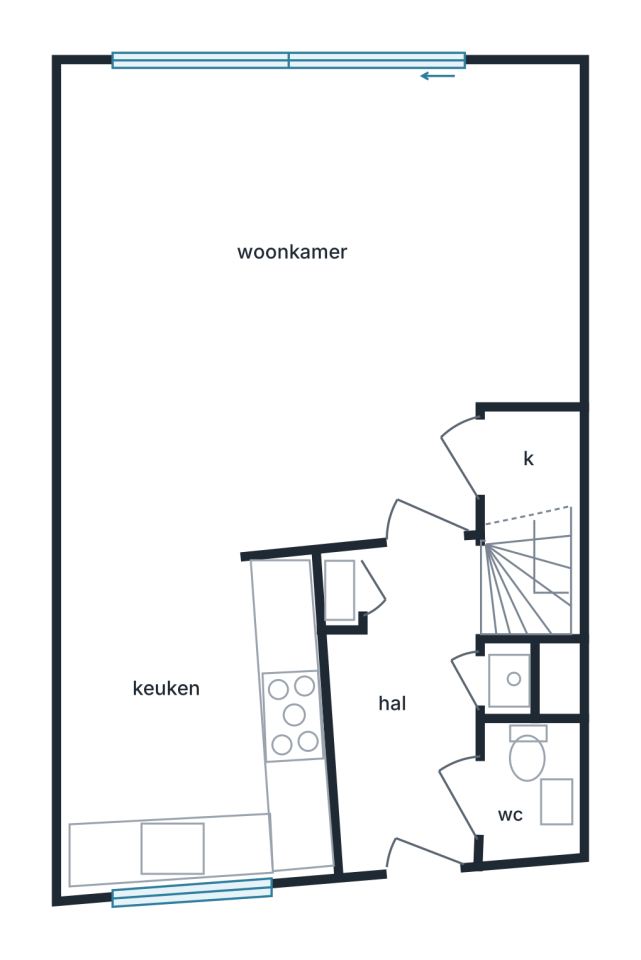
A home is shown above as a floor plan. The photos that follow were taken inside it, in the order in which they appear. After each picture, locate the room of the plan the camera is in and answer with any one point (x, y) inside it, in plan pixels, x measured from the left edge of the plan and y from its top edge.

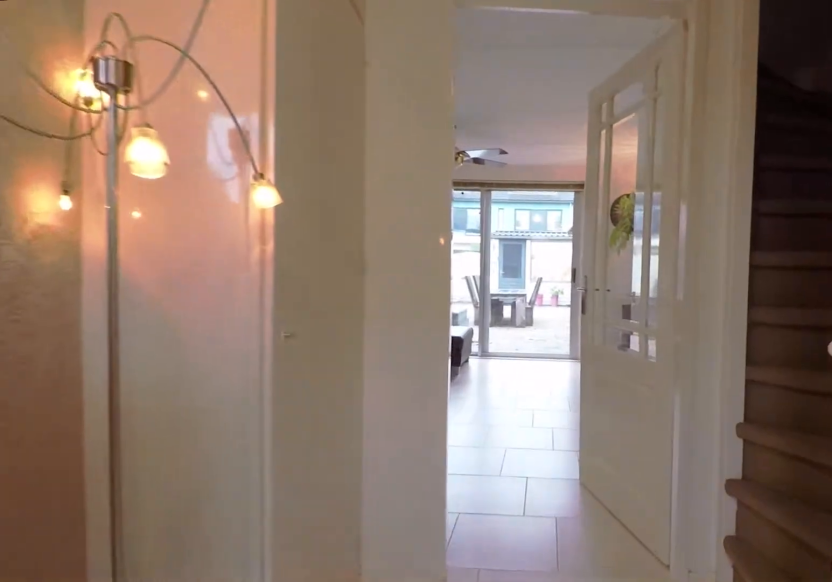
(410, 708)
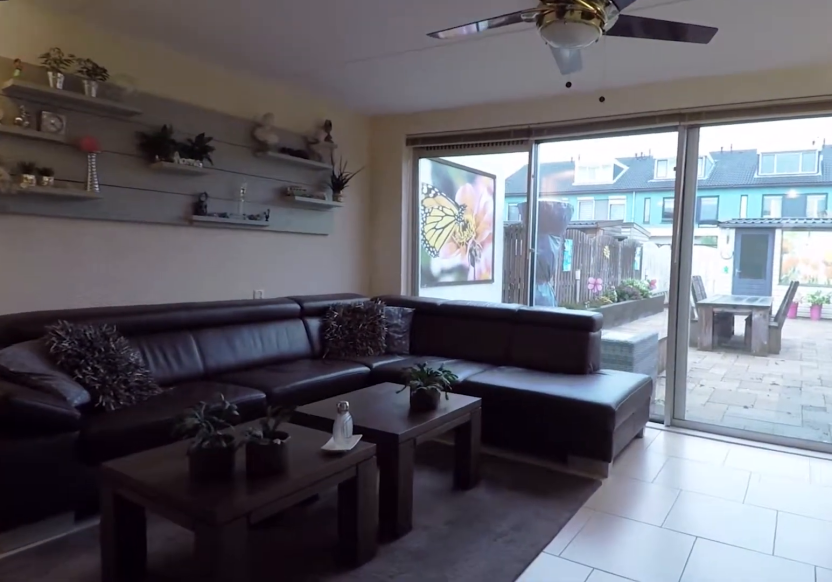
(328, 357)
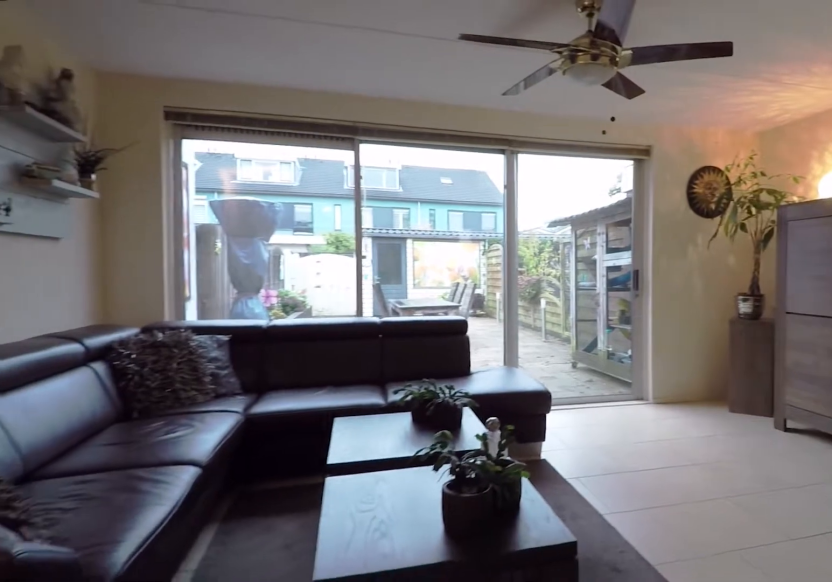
(328, 357)
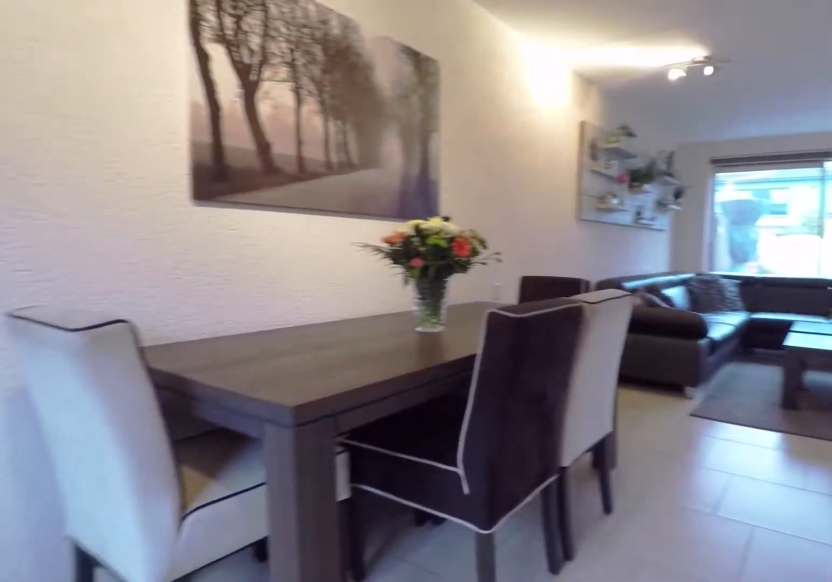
(194, 725)
